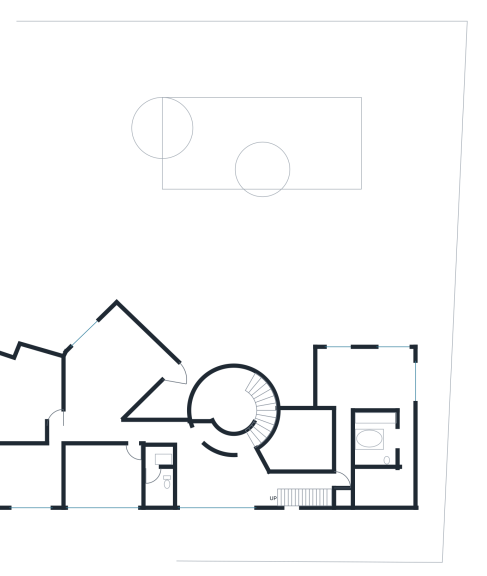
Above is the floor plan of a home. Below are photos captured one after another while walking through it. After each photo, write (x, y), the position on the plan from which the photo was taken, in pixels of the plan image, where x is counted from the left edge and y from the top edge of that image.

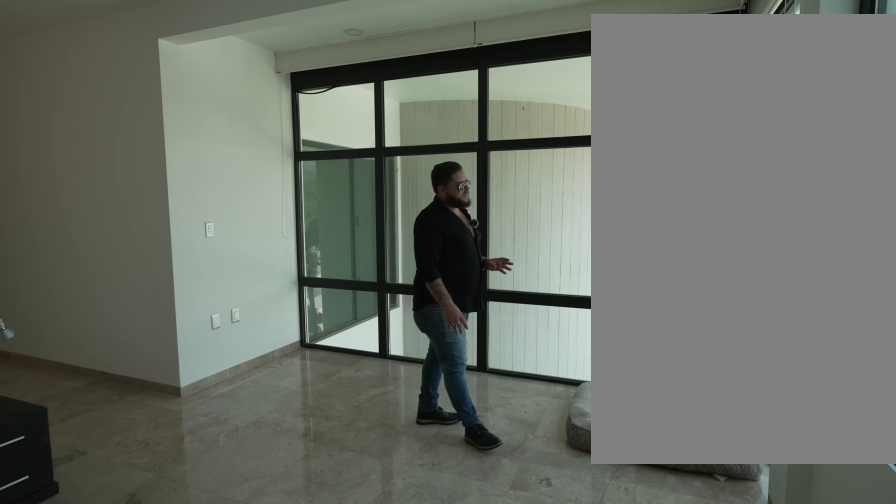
(372, 360)
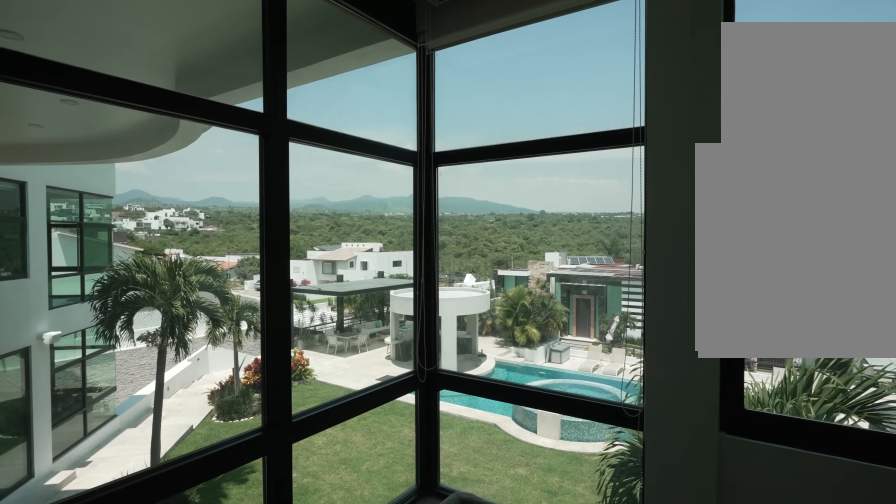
(357, 360)
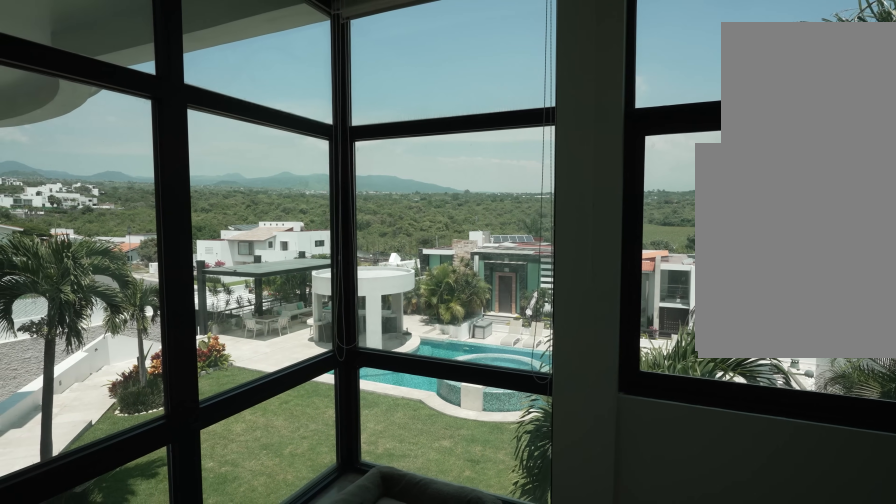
(357, 360)
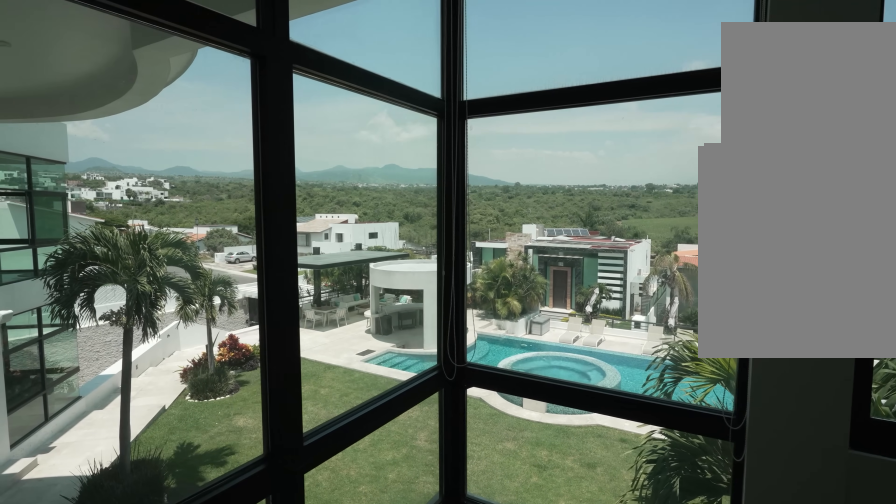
(357, 360)
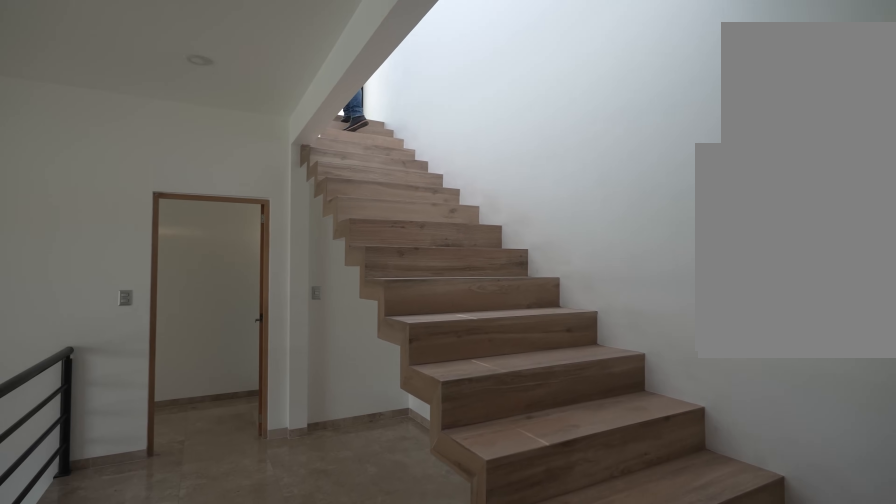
(275, 498)
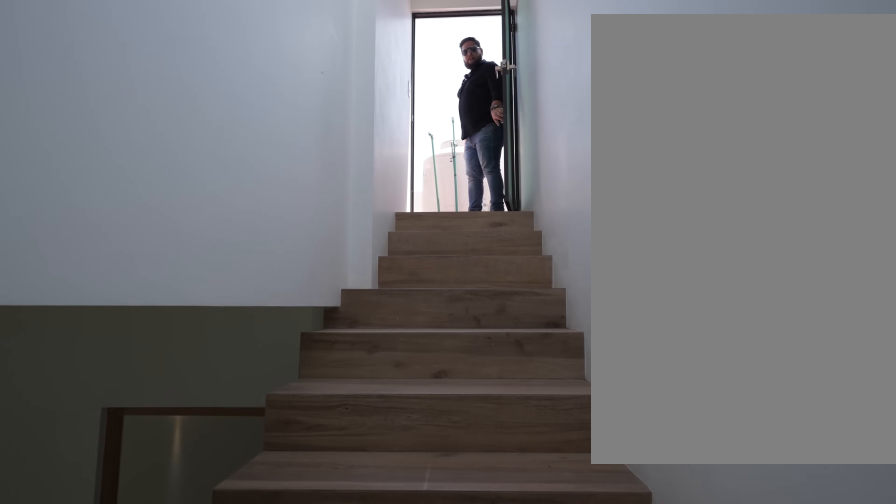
(290, 498)
